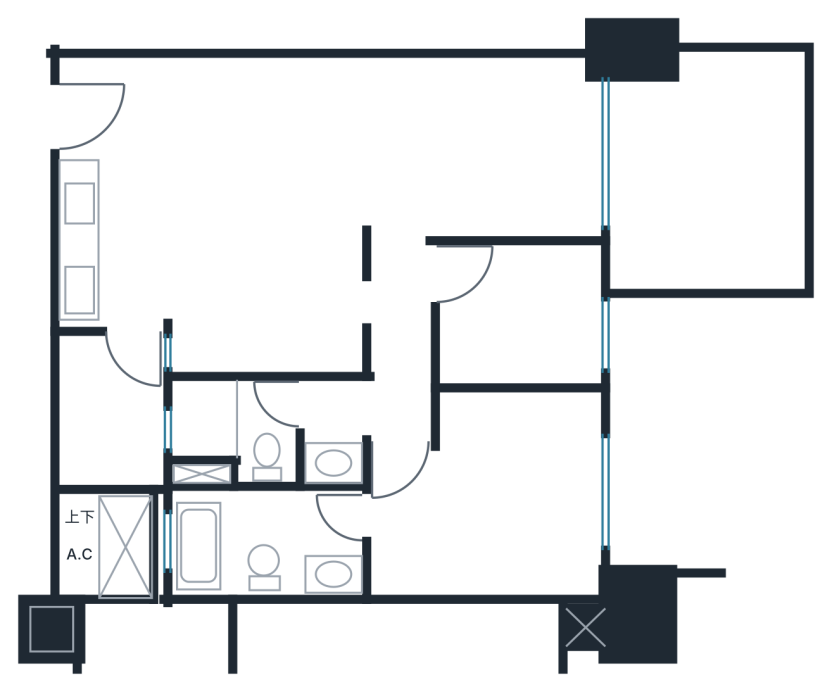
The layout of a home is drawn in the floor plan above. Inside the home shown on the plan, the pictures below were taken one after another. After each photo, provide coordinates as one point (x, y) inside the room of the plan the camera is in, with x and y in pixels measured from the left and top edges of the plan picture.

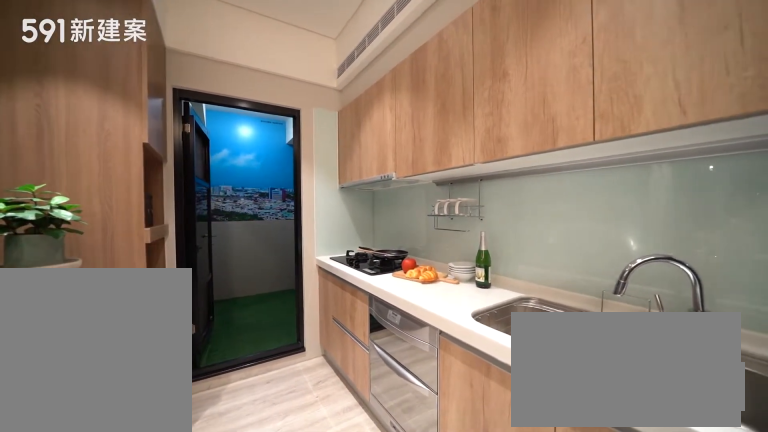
(107, 246)
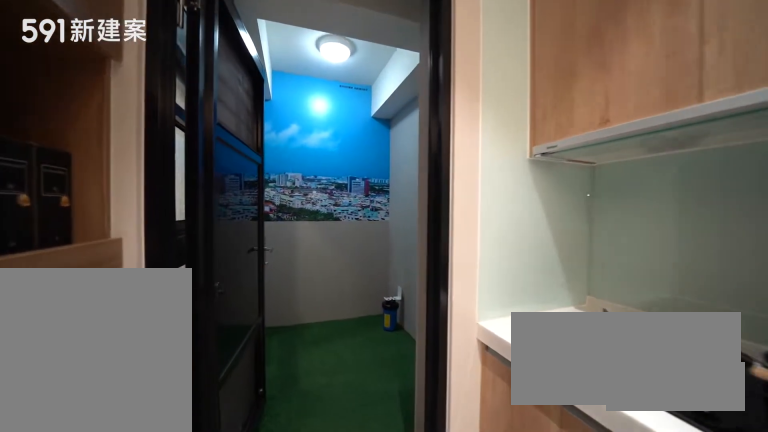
(107, 246)
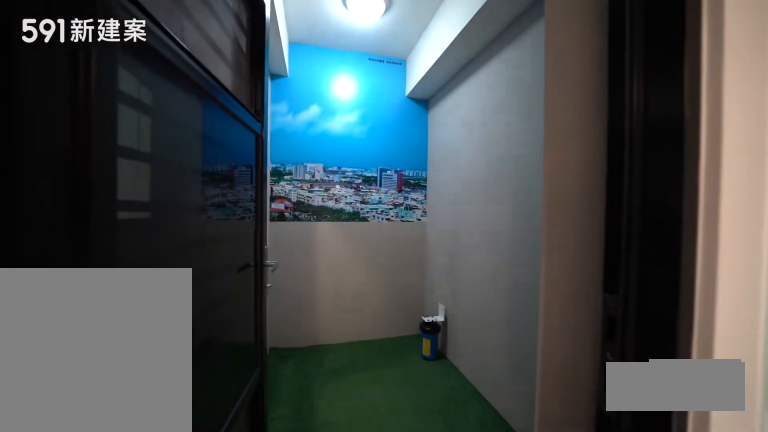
(104, 415)
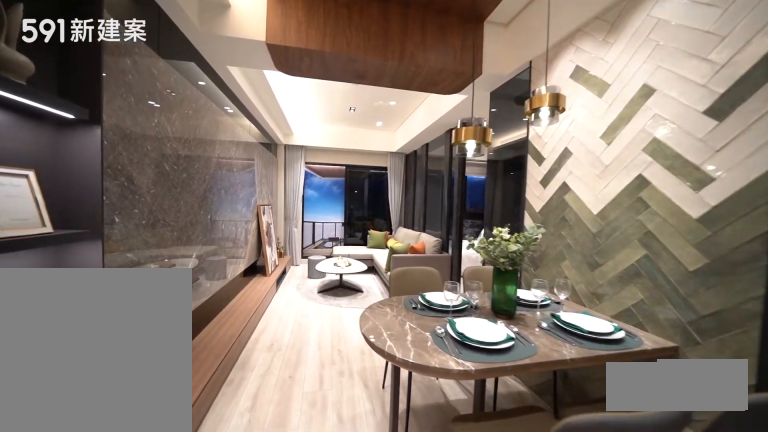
(274, 145)
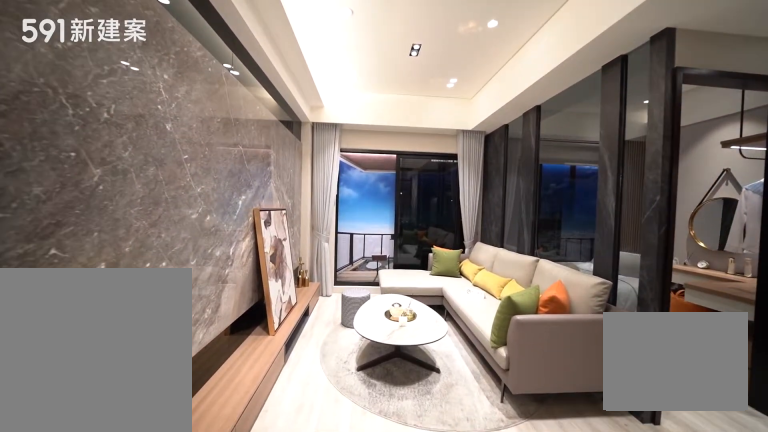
(495, 147)
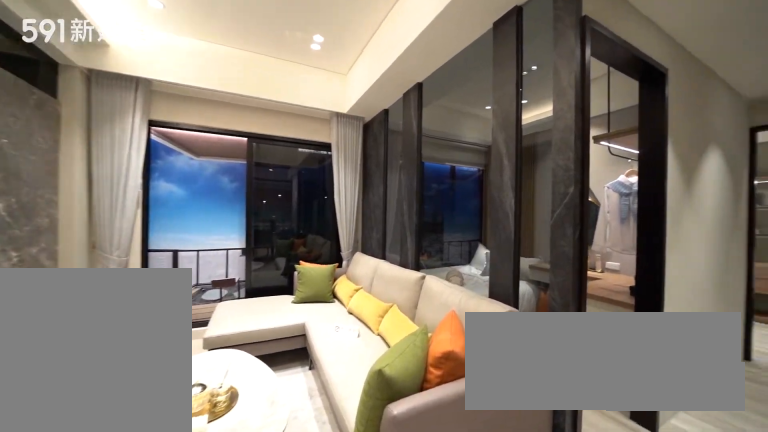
(495, 147)
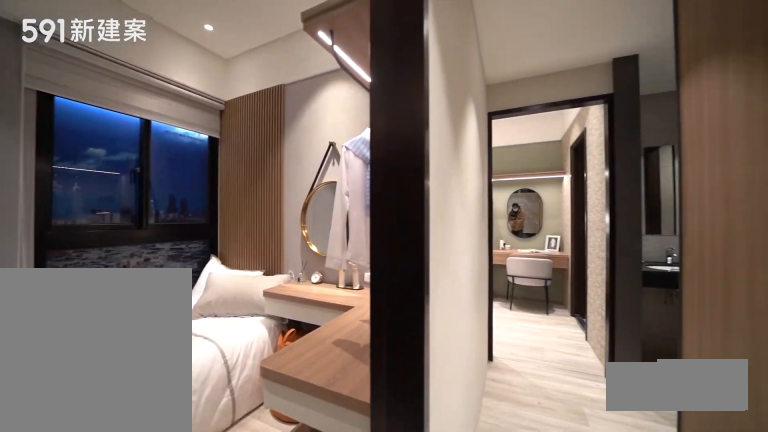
(526, 318)
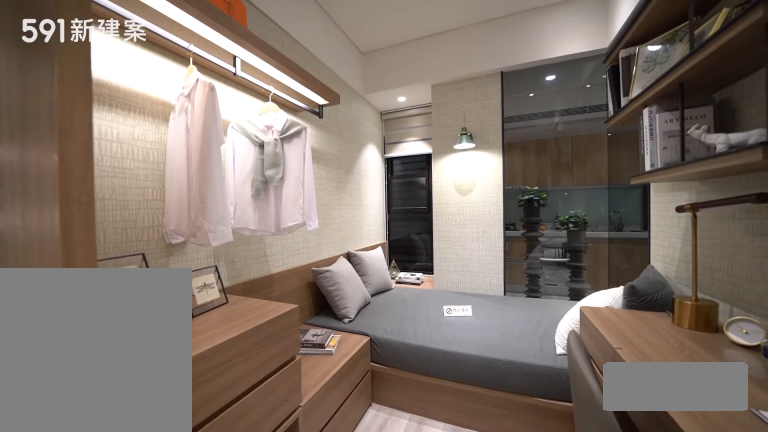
(261, 305)
